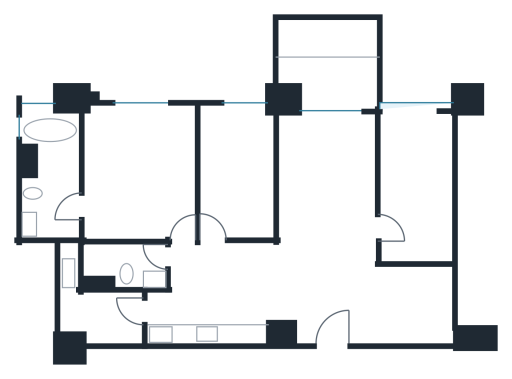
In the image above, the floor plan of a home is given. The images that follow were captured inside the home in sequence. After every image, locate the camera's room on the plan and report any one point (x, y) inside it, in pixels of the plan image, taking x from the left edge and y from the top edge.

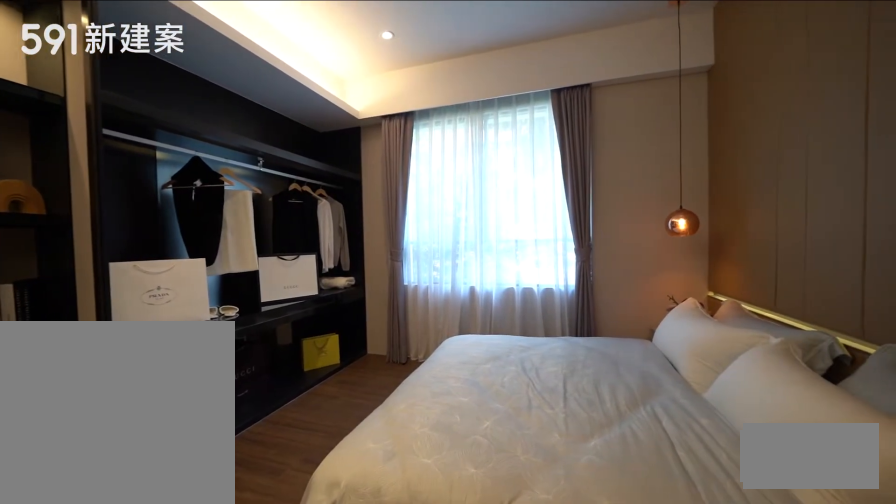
(139, 169)
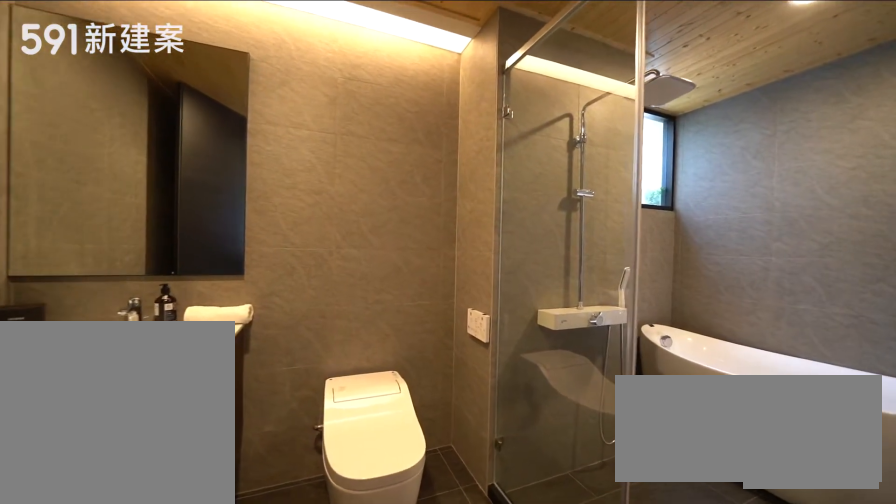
(49, 175)
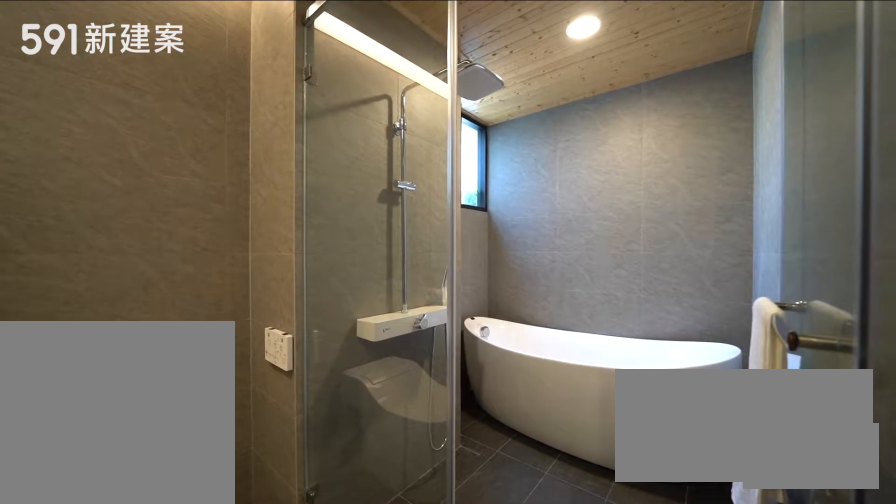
(49, 175)
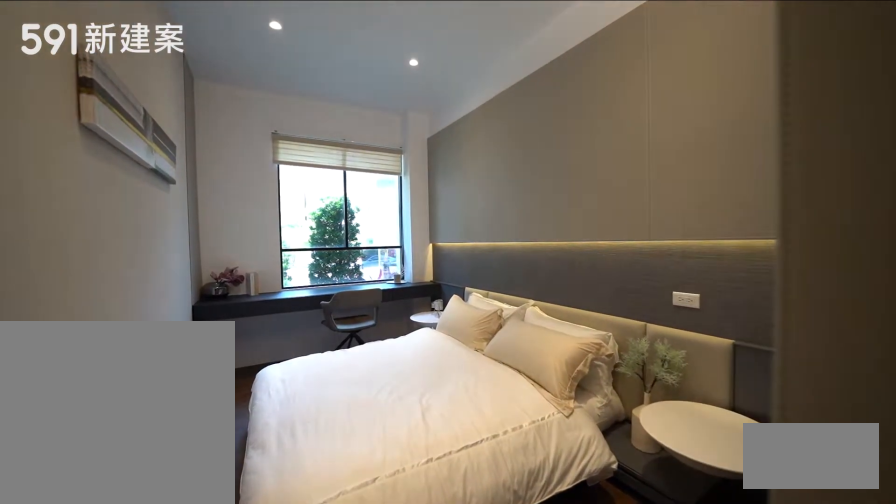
(239, 171)
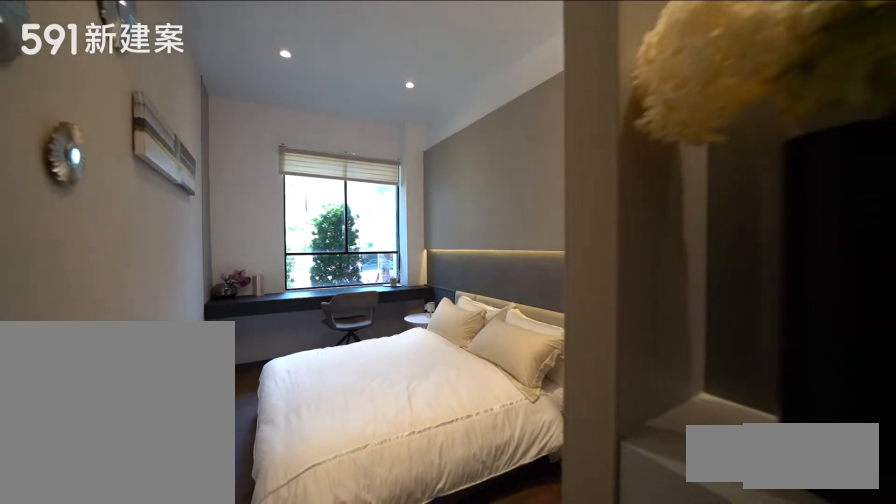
(239, 171)
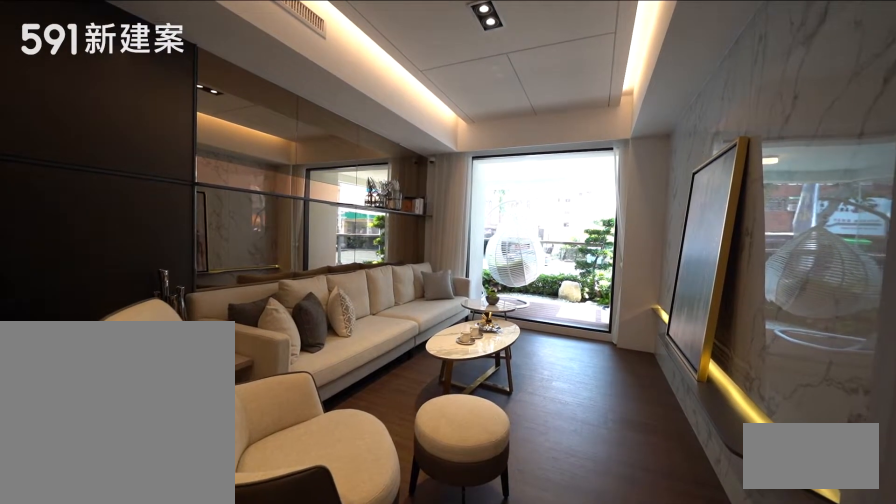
(327, 175)
